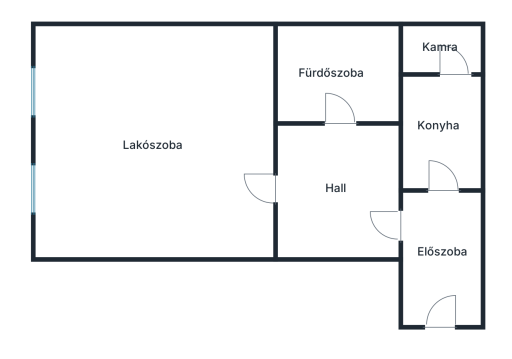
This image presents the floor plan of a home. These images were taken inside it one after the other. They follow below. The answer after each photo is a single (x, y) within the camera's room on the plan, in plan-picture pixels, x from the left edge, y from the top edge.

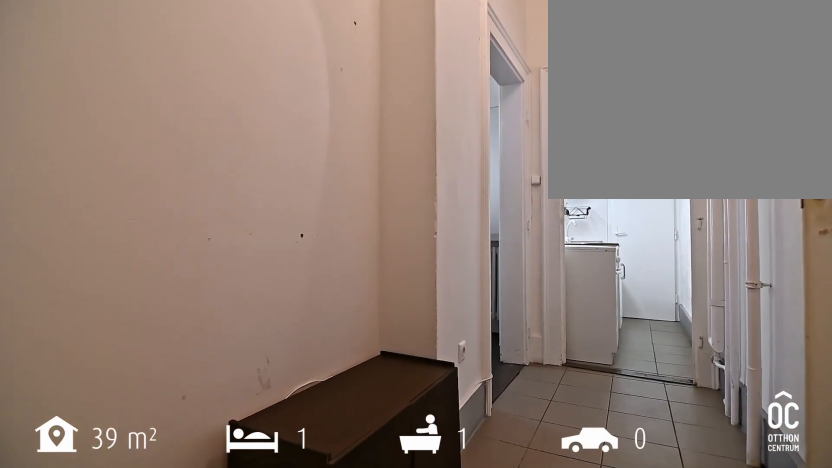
(441, 257)
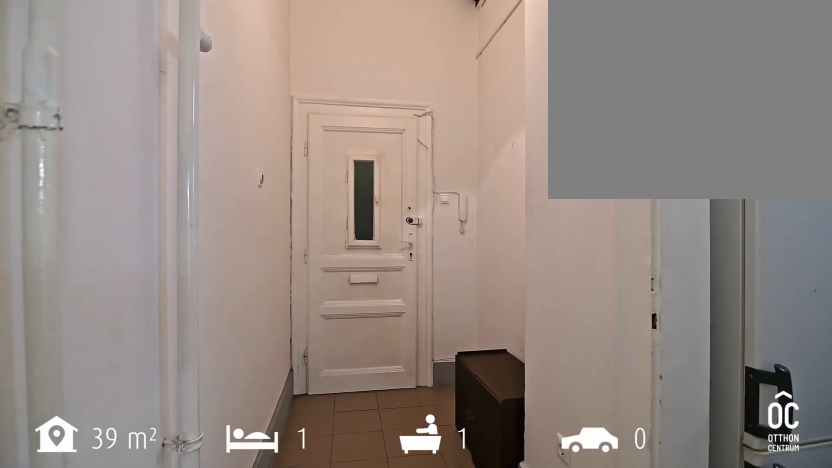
(441, 257)
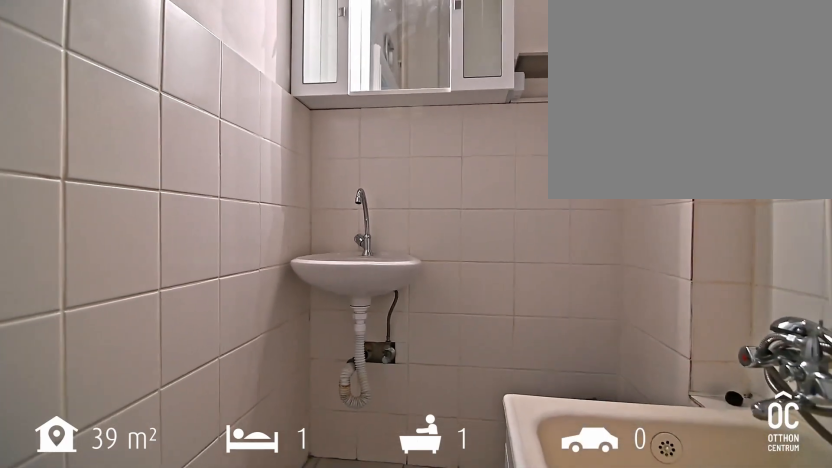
(335, 71)
